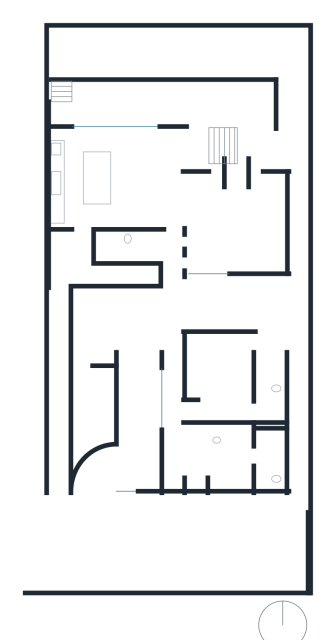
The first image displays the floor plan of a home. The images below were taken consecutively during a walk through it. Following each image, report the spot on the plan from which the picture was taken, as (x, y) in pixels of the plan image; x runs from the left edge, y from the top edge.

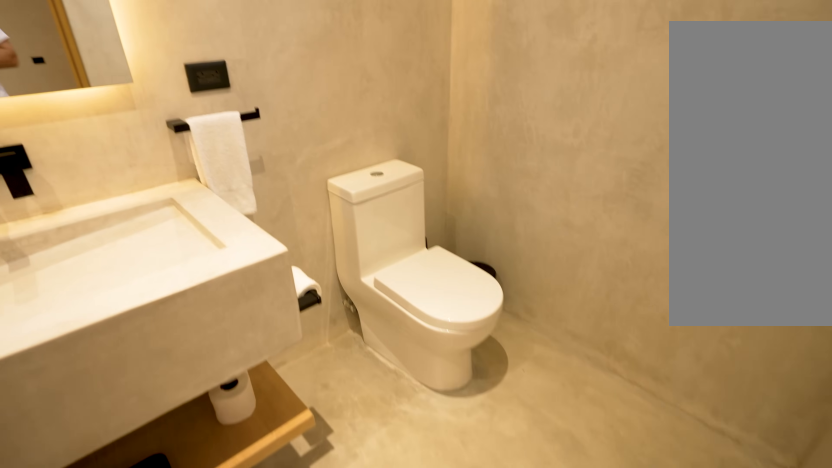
(253, 456)
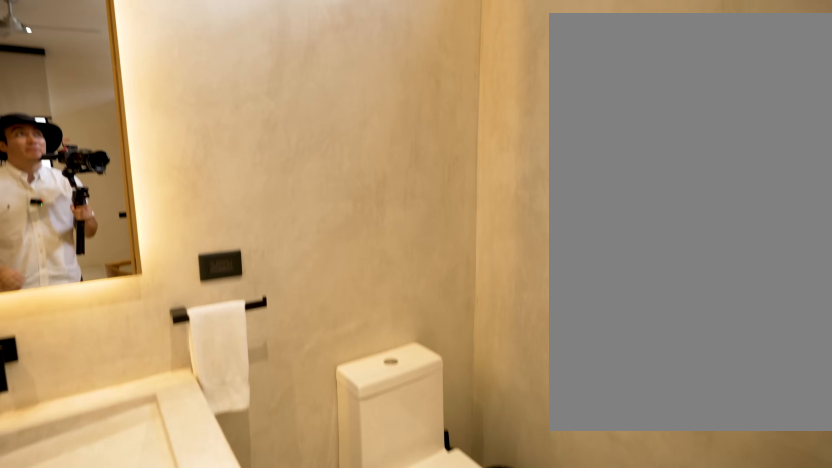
(253, 456)
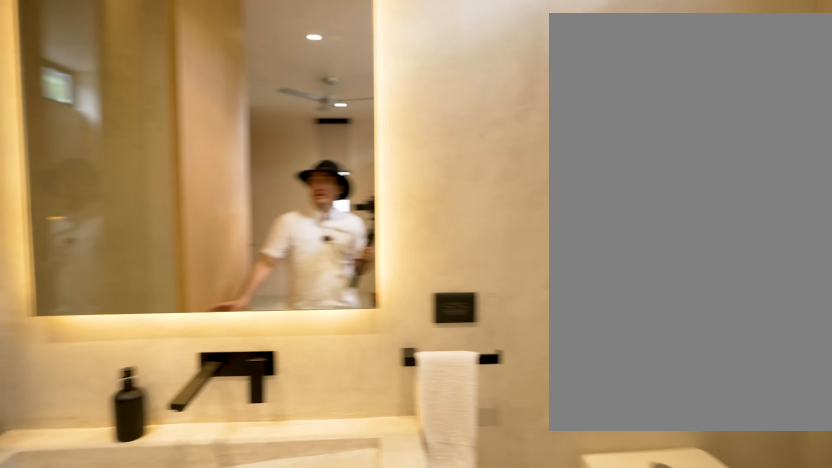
(252, 456)
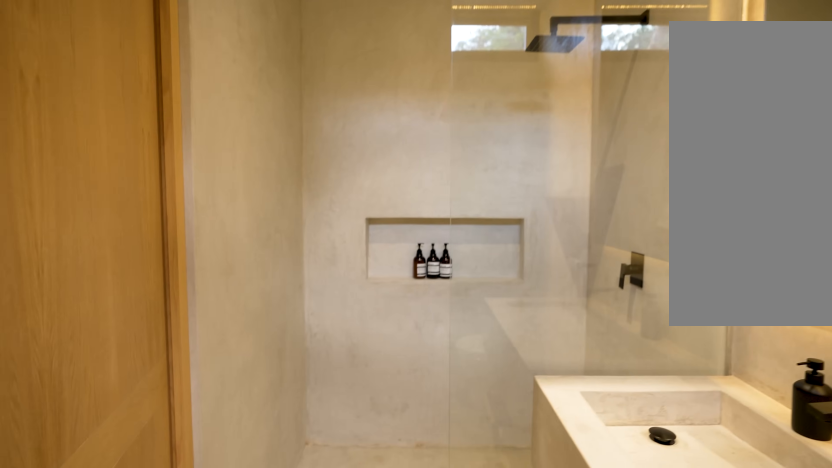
(262, 472)
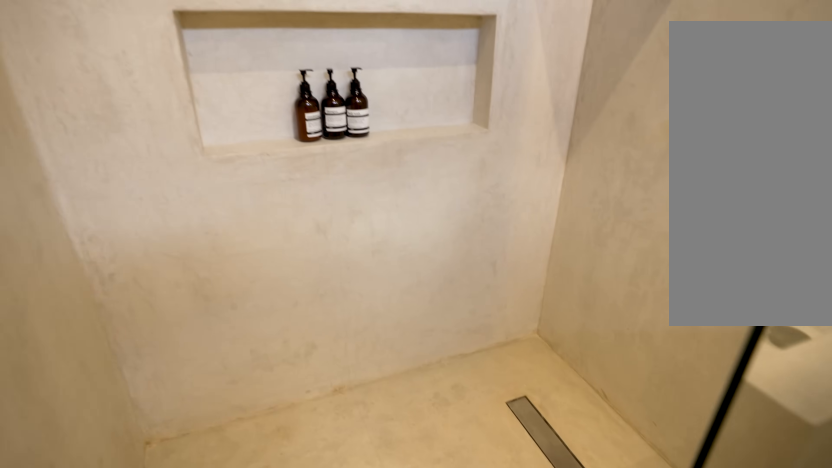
(263, 470)
